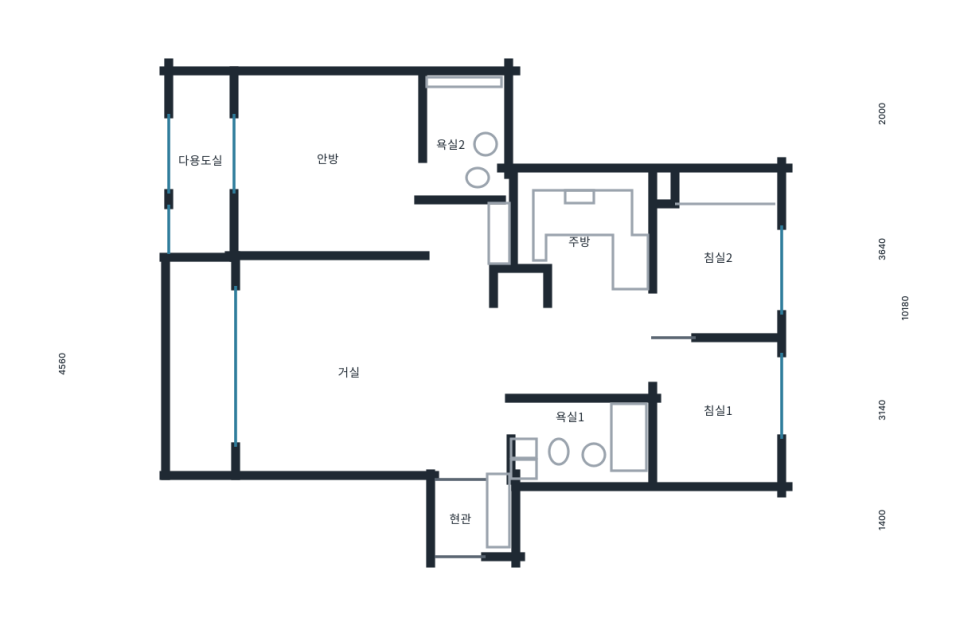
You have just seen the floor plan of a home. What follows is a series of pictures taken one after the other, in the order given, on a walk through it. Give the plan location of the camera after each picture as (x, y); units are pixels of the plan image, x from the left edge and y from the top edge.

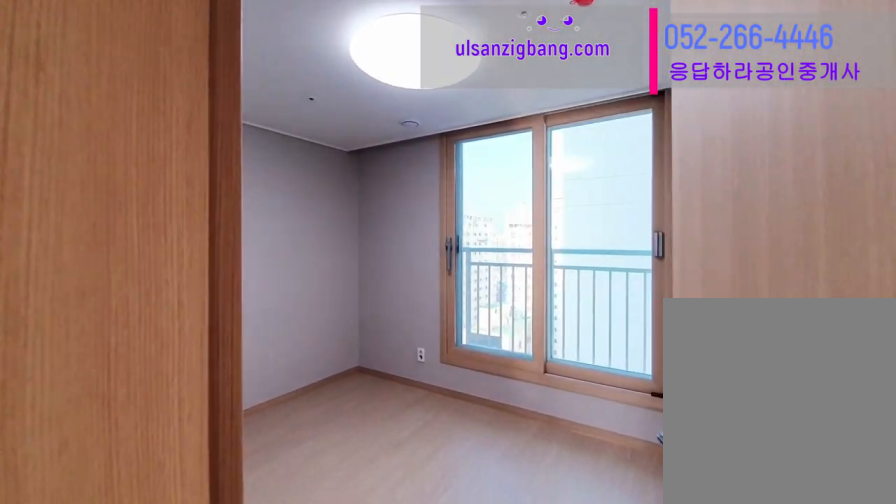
(735, 265)
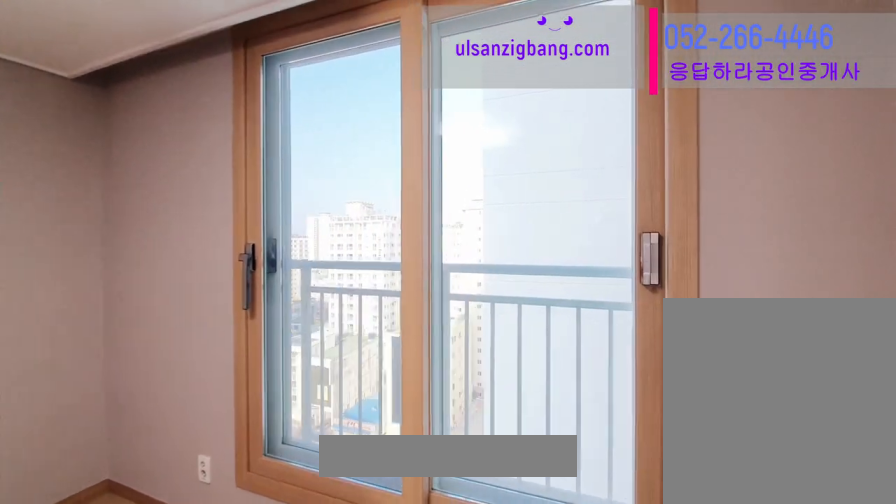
(735, 266)
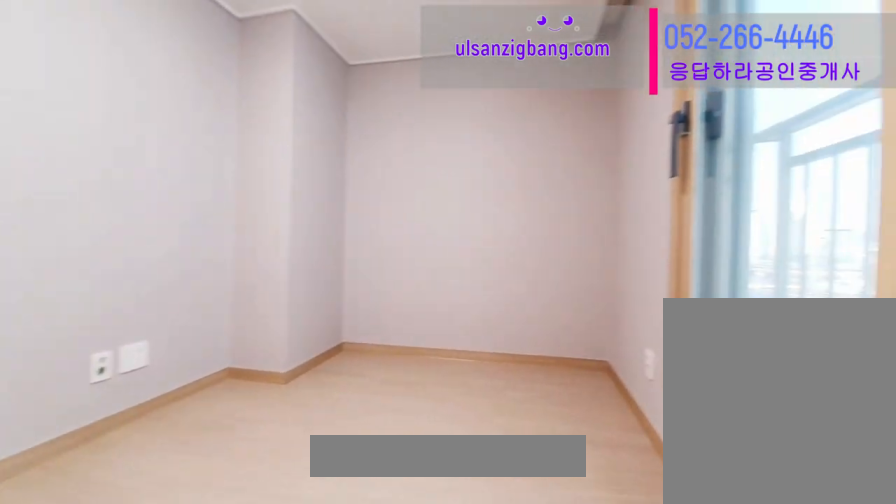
(733, 266)
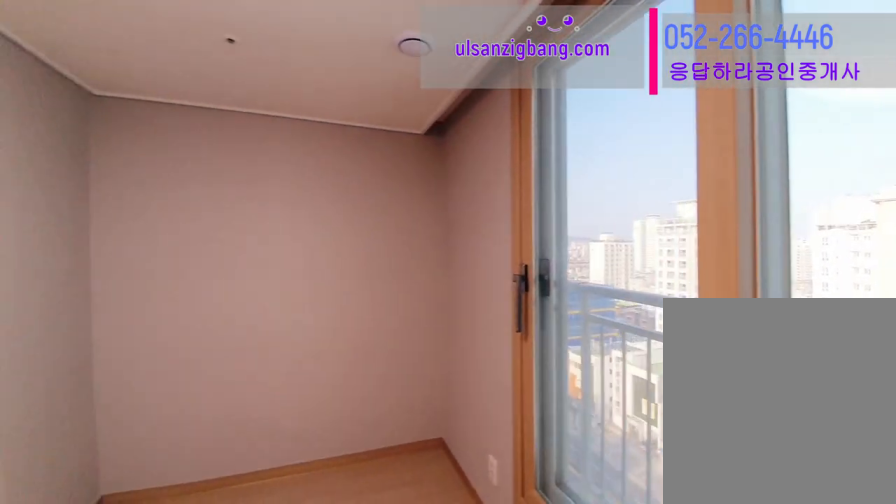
(735, 269)
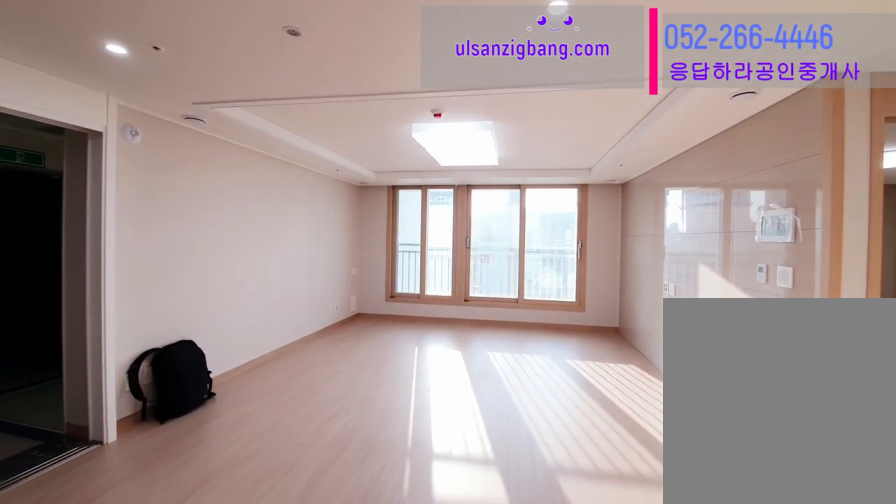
(510, 333)
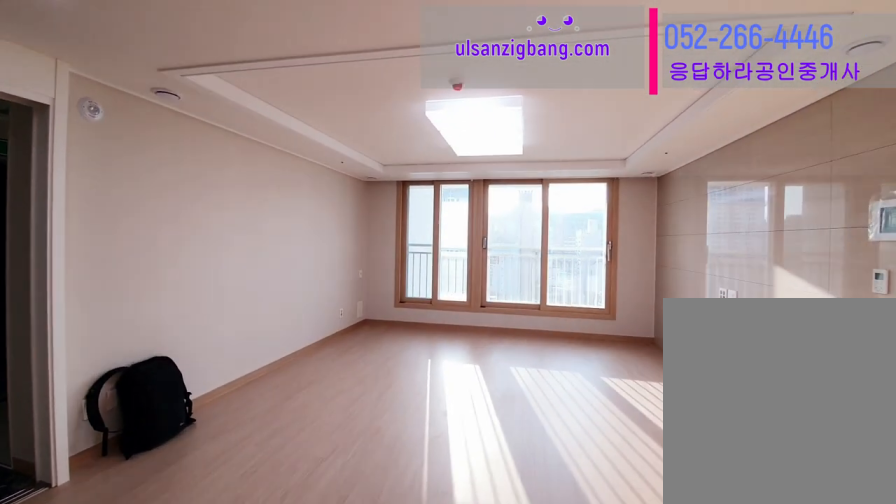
(511, 331)
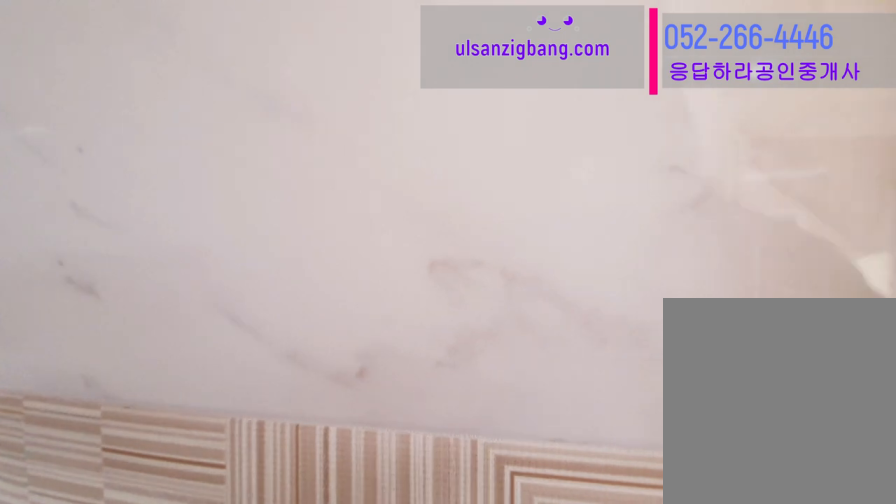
(577, 435)
